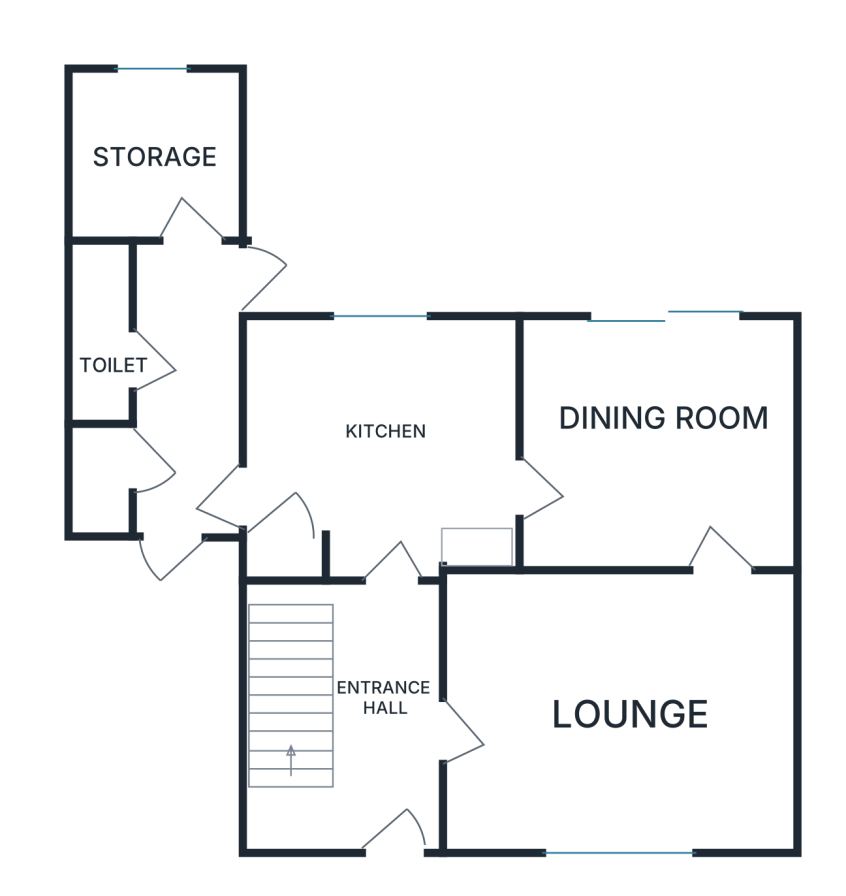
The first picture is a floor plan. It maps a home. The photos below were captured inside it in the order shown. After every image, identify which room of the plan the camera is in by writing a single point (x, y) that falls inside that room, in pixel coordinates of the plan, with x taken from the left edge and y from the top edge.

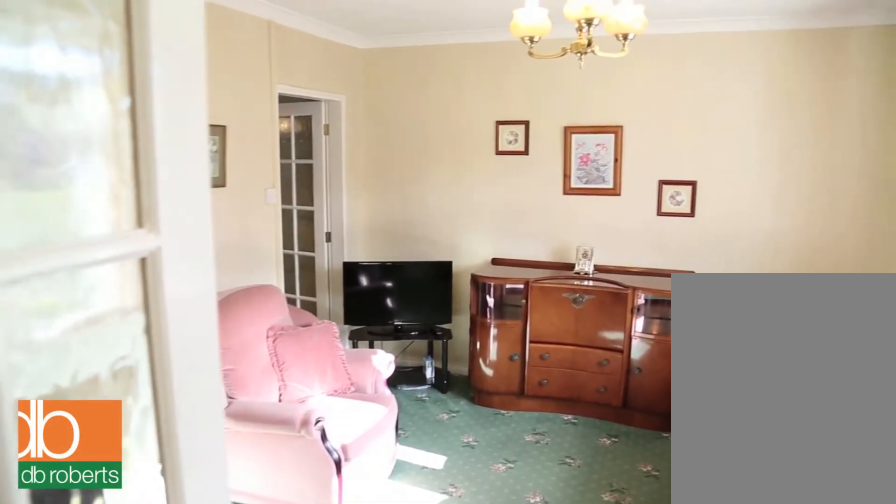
(615, 705)
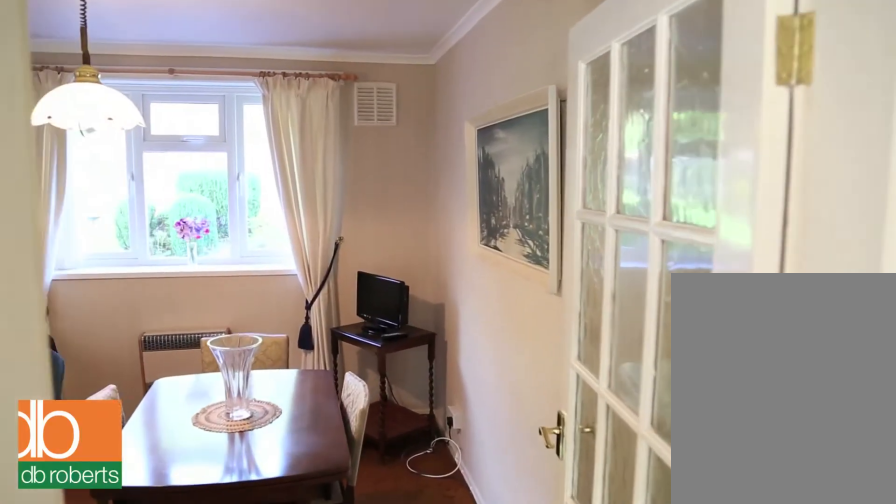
(660, 440)
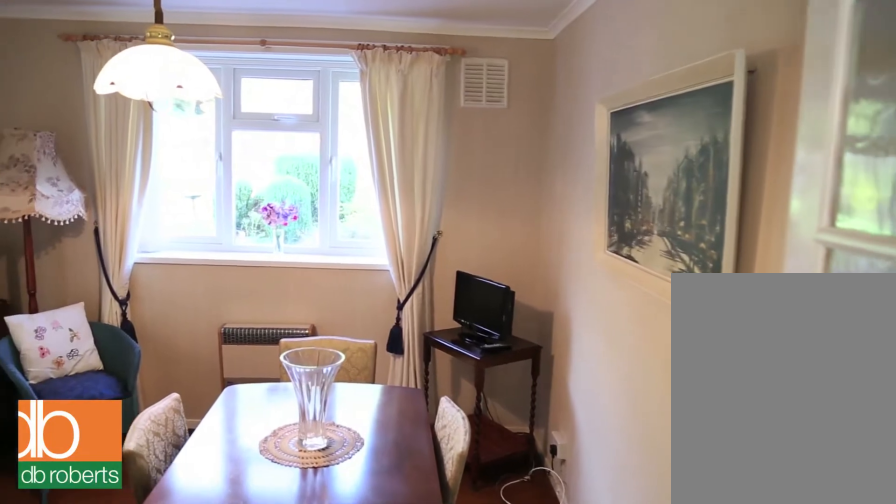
(660, 440)
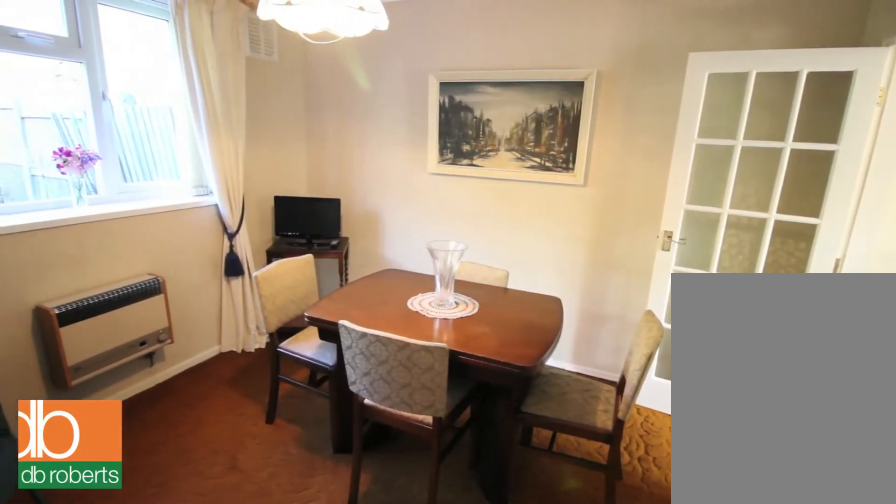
(658, 441)
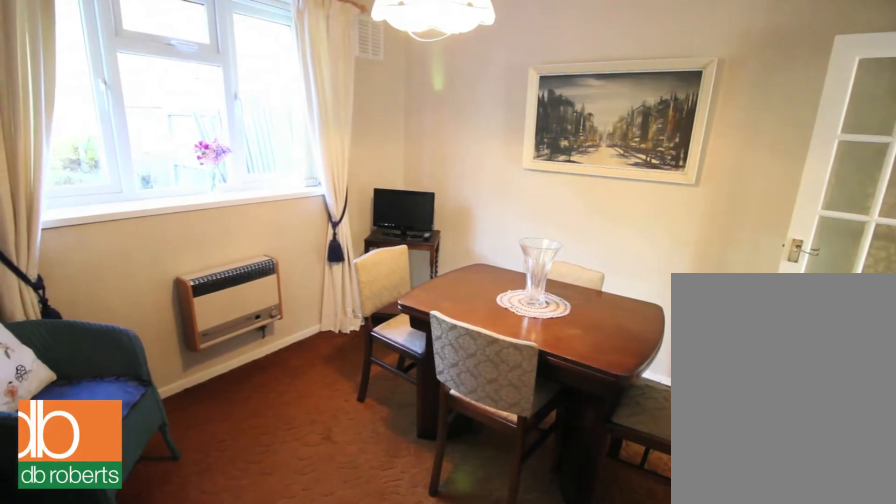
(658, 441)
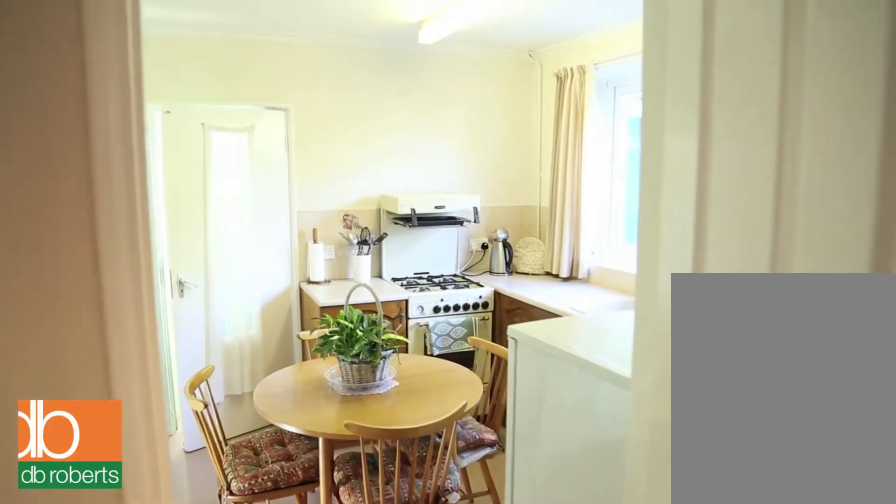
(382, 445)
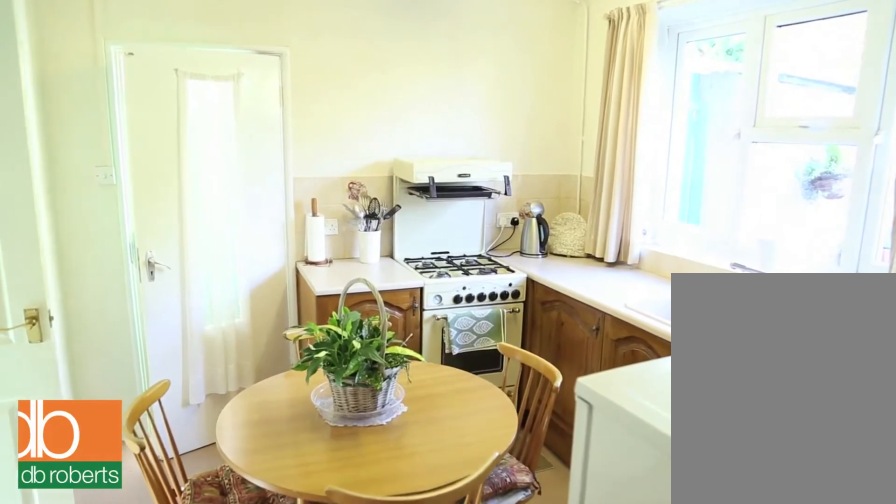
(382, 445)
